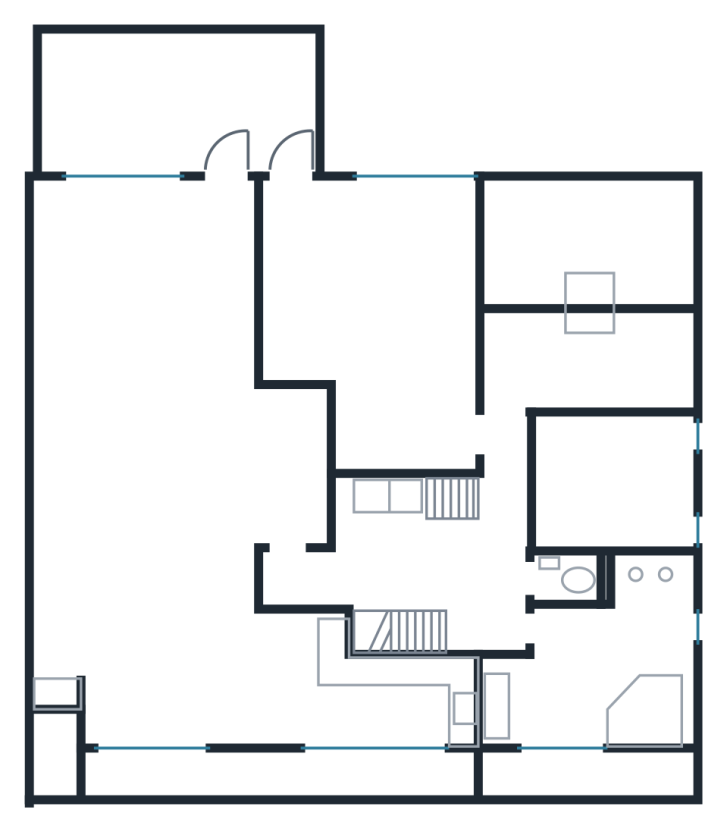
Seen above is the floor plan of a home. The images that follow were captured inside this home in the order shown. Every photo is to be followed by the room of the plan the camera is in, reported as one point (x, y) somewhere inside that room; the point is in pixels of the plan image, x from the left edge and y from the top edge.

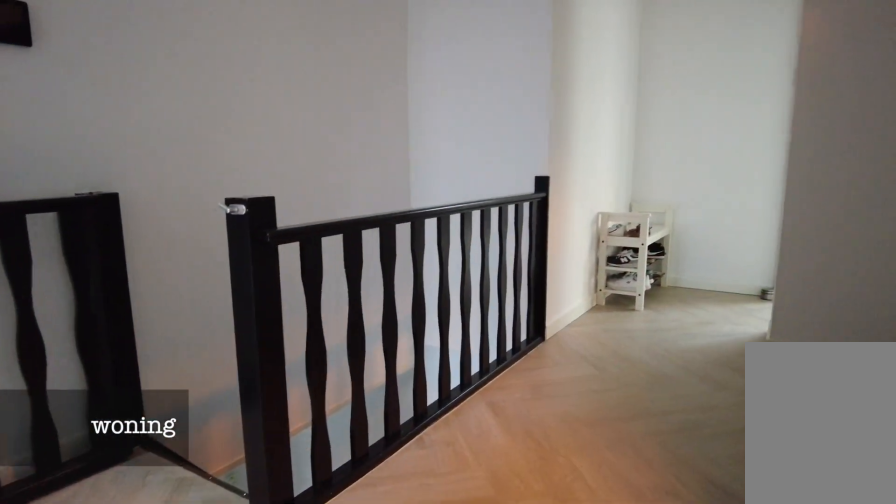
(430, 555)
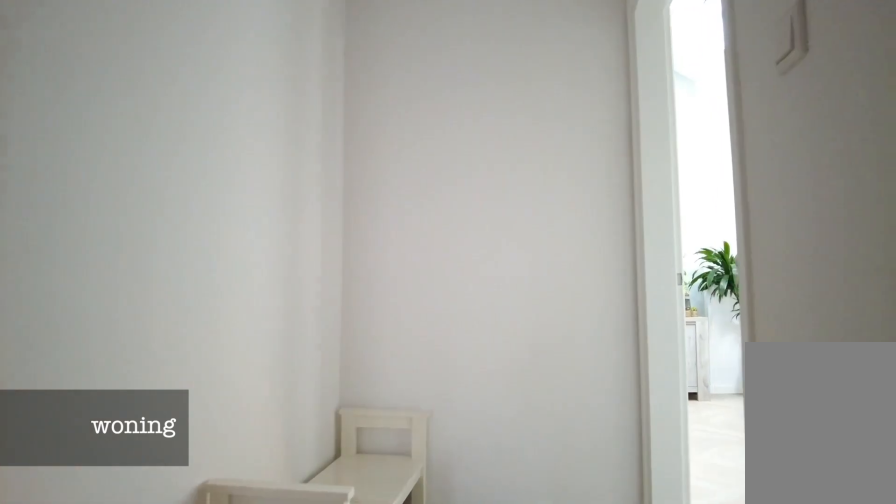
(430, 555)
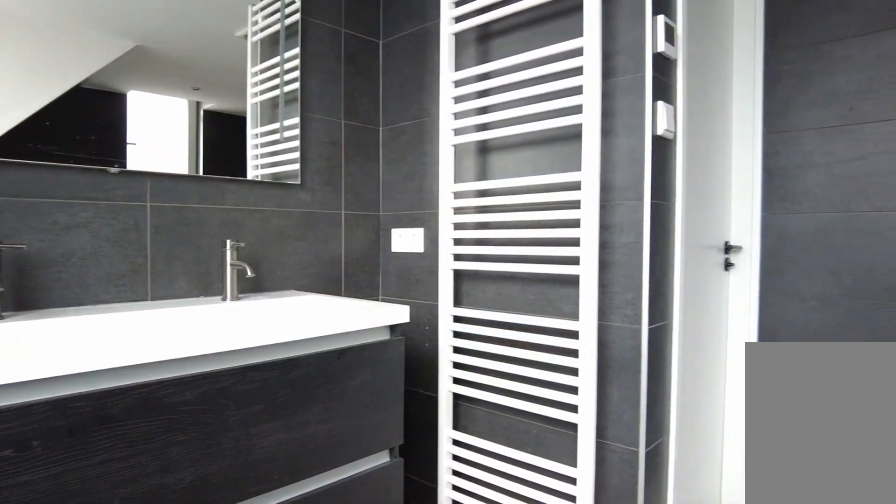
(598, 657)
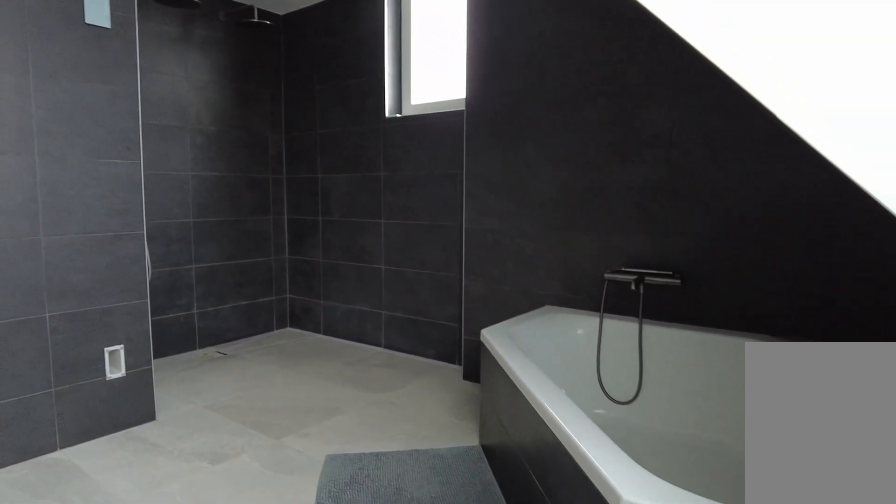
(598, 657)
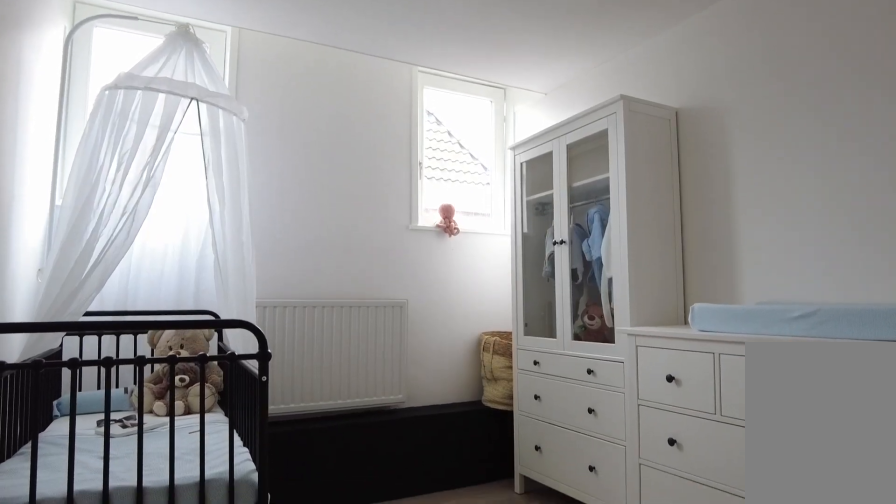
(612, 486)
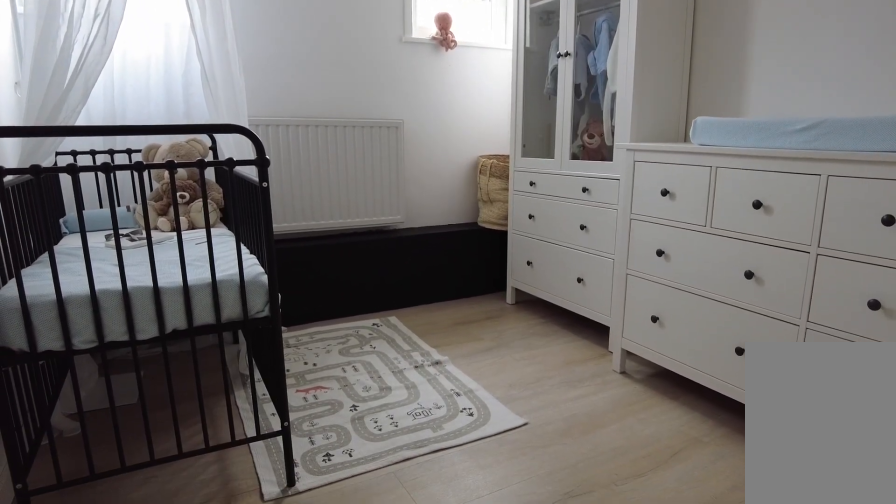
(612, 486)
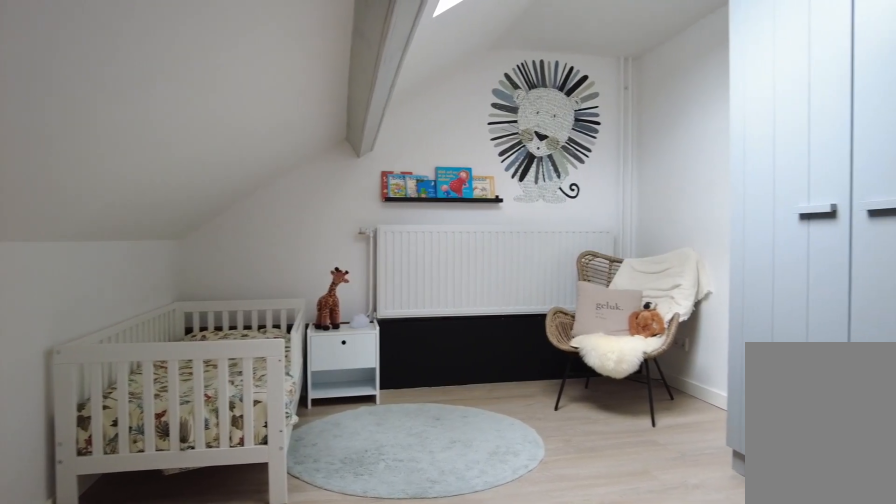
(586, 361)
